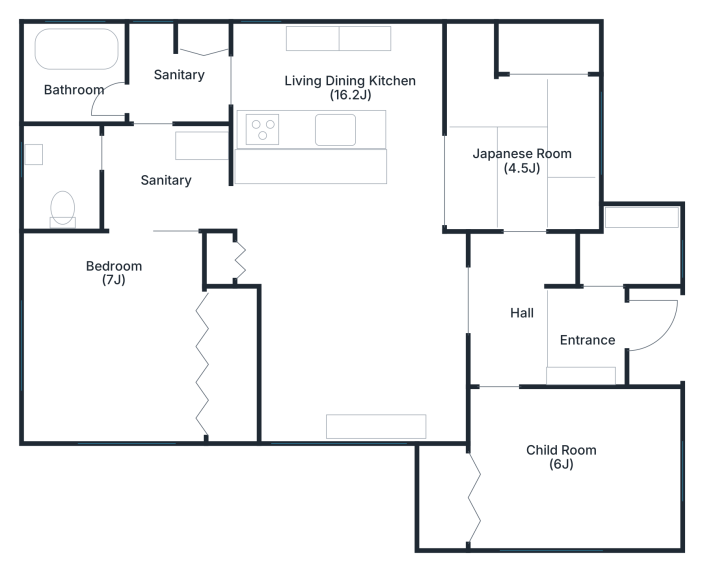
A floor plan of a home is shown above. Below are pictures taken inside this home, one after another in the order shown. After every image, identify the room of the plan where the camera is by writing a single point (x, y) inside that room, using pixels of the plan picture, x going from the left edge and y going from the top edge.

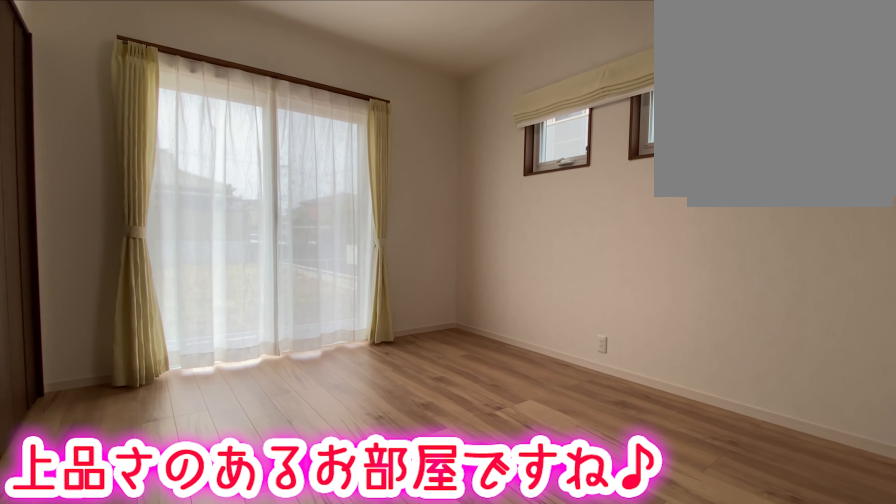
(80, 338)
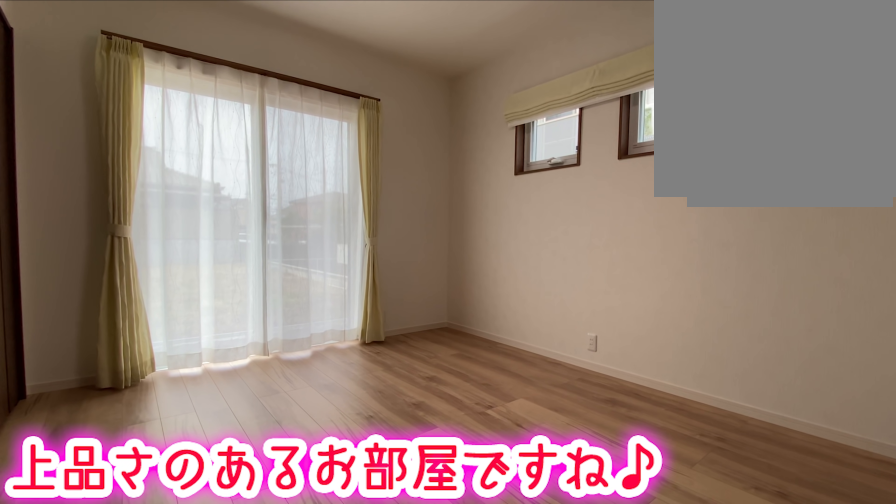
(44, 347)
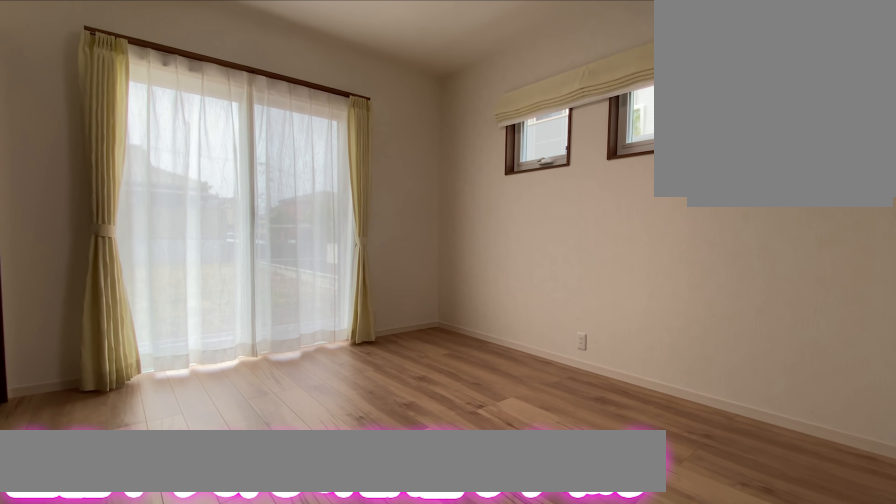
(114, 352)
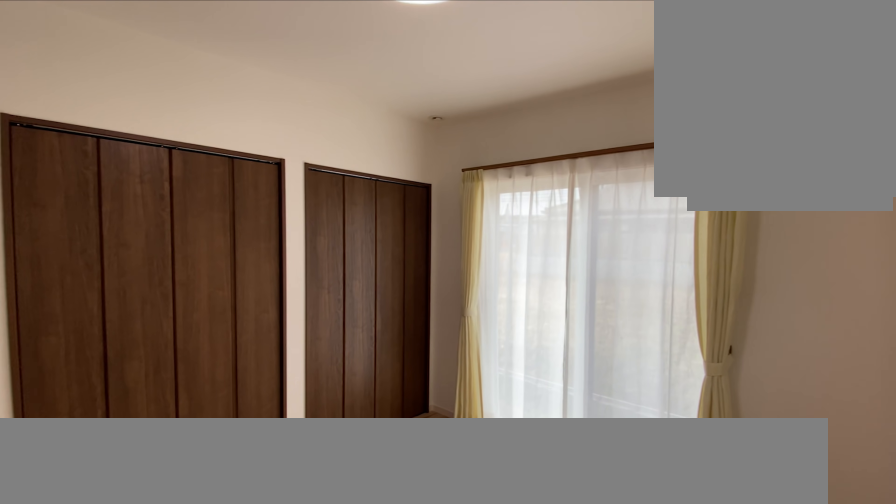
(114, 352)
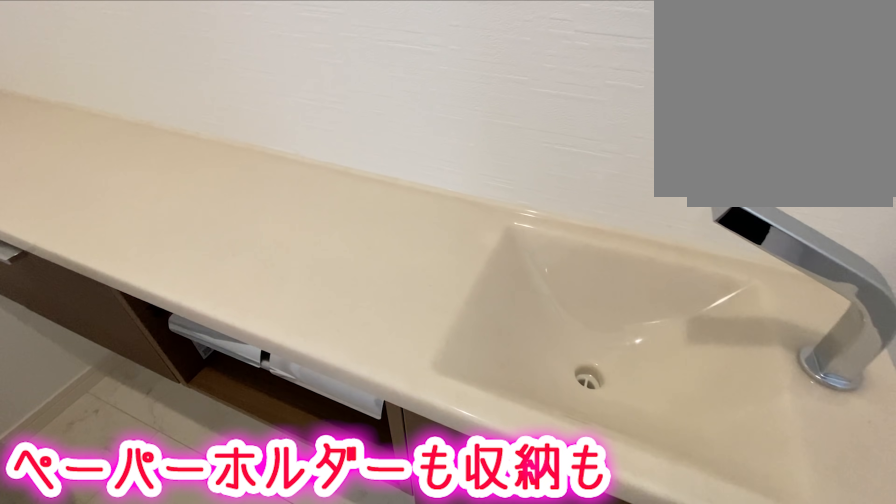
(66, 179)
